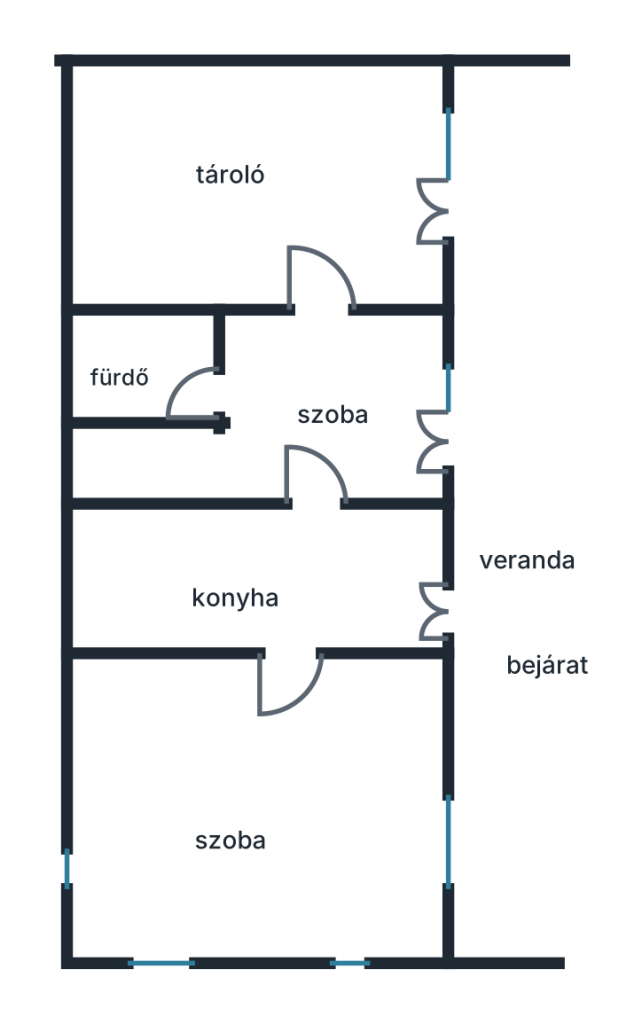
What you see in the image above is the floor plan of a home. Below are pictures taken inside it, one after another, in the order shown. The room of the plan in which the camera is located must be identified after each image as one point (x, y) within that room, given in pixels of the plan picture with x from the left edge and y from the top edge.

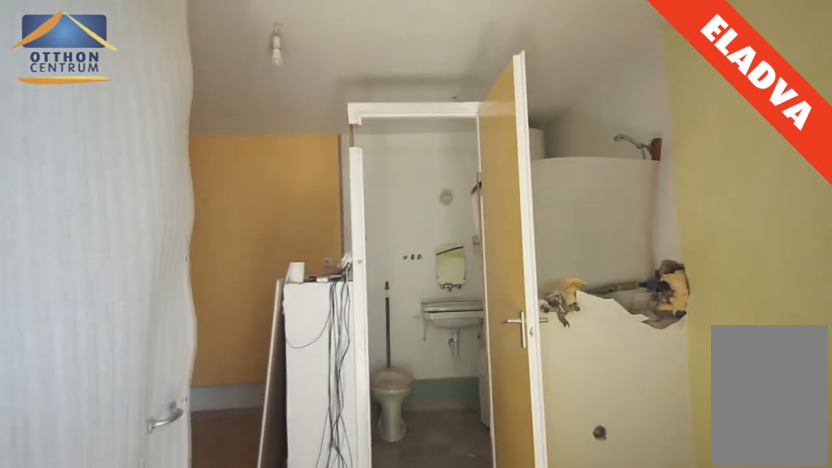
(386, 421)
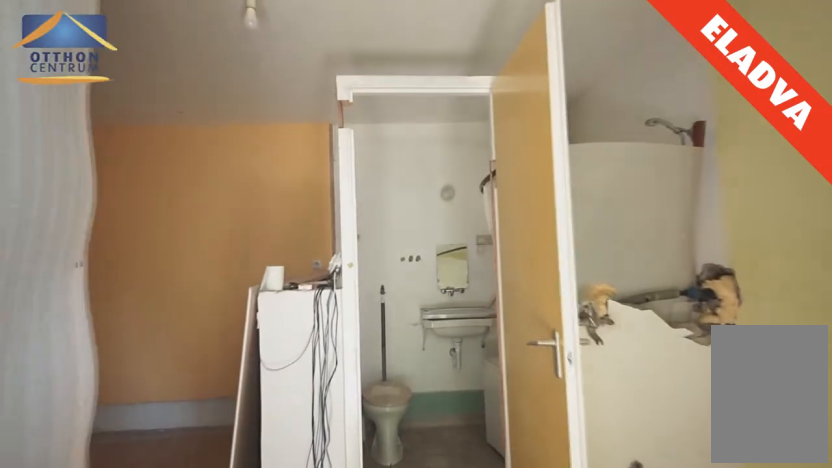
(358, 424)
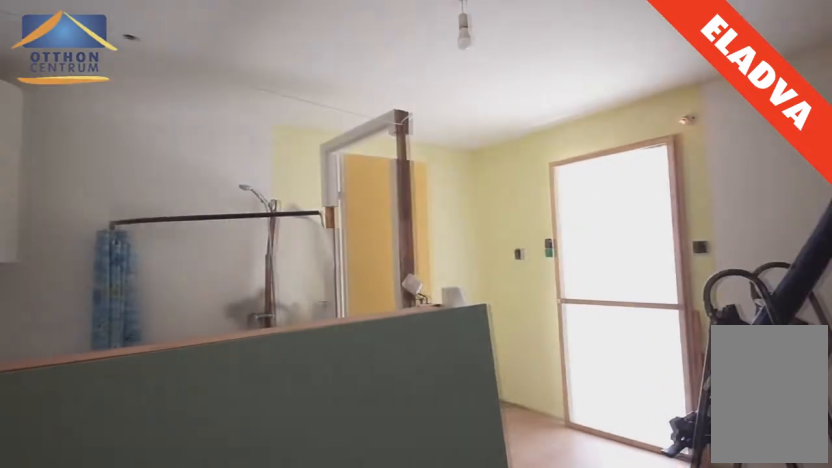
(353, 424)
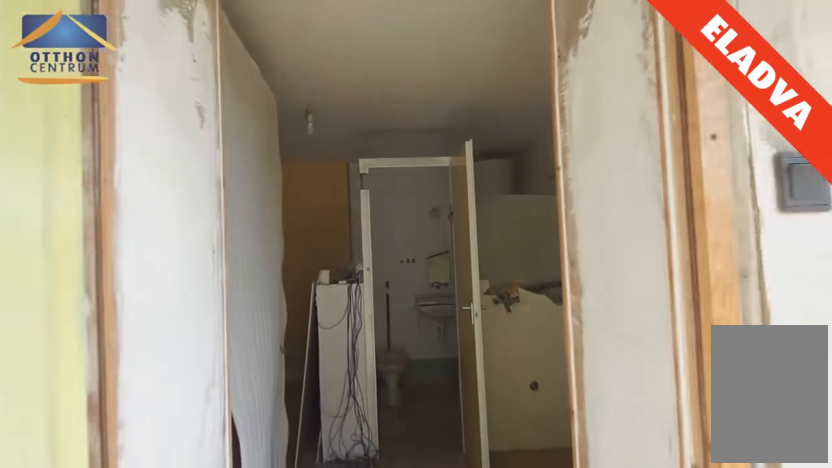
(435, 424)
